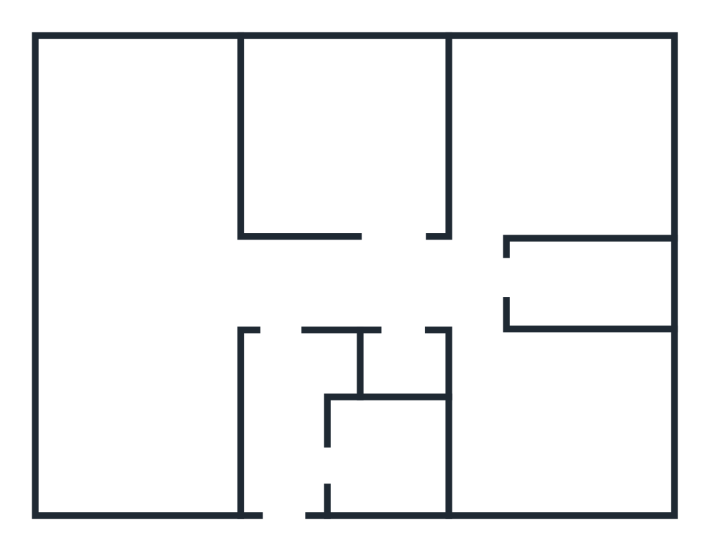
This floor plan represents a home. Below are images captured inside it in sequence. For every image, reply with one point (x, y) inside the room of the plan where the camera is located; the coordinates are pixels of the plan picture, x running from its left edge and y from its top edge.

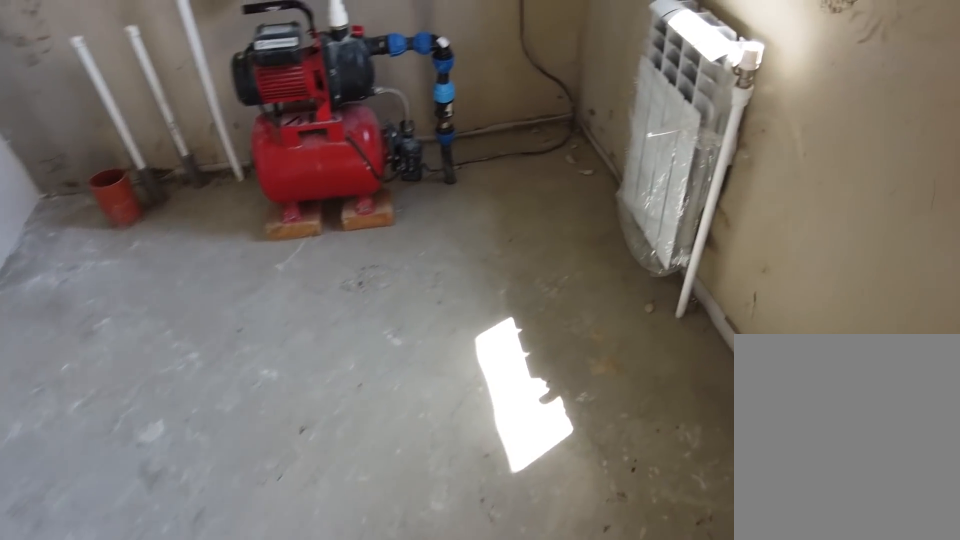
(362, 487)
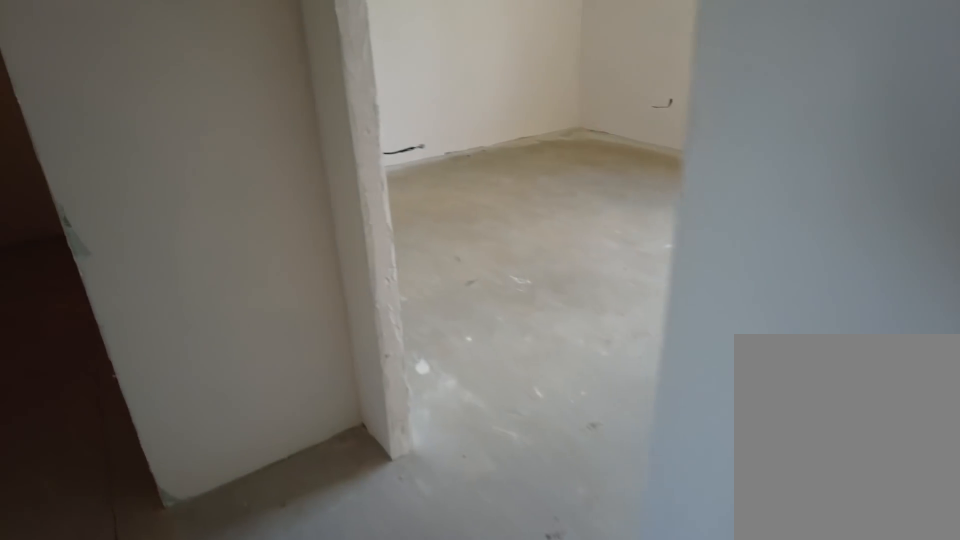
(413, 300)
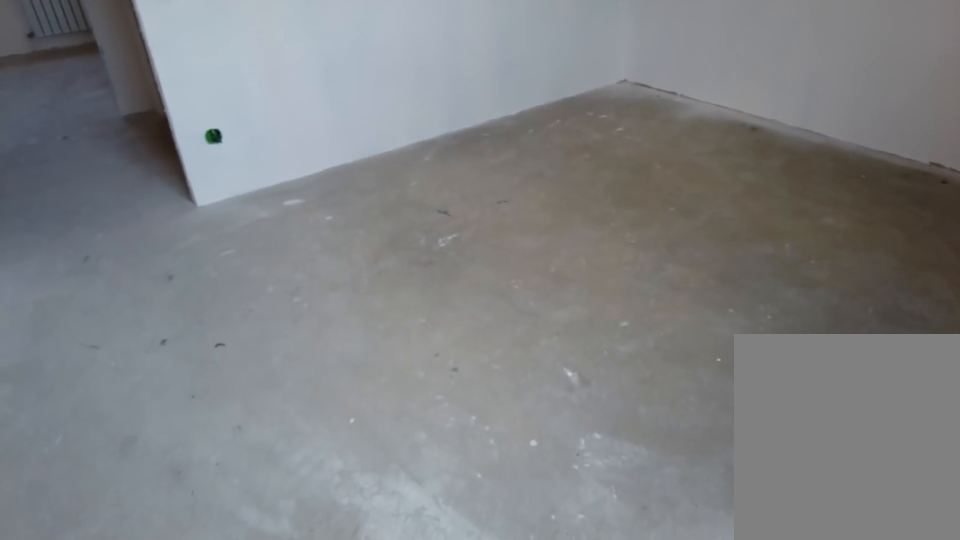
(513, 444)
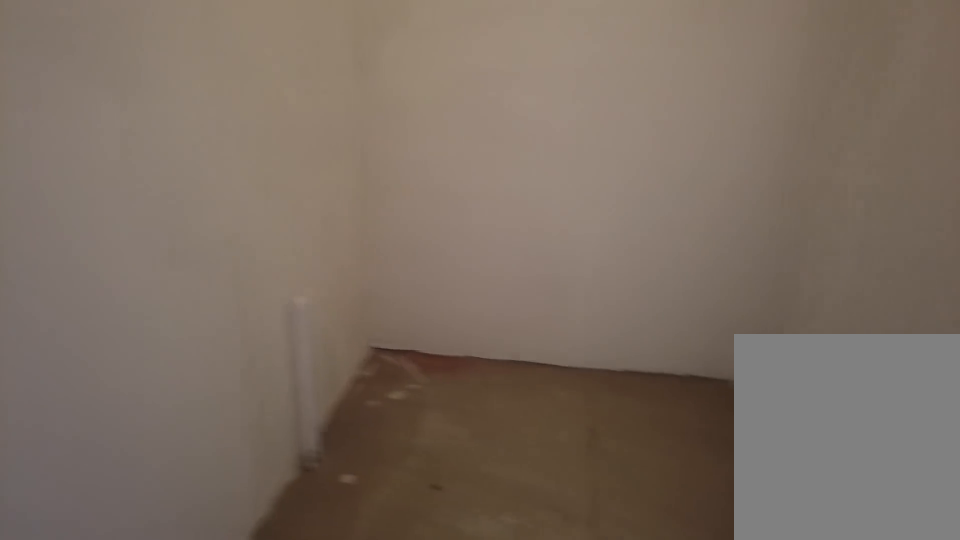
(477, 290)
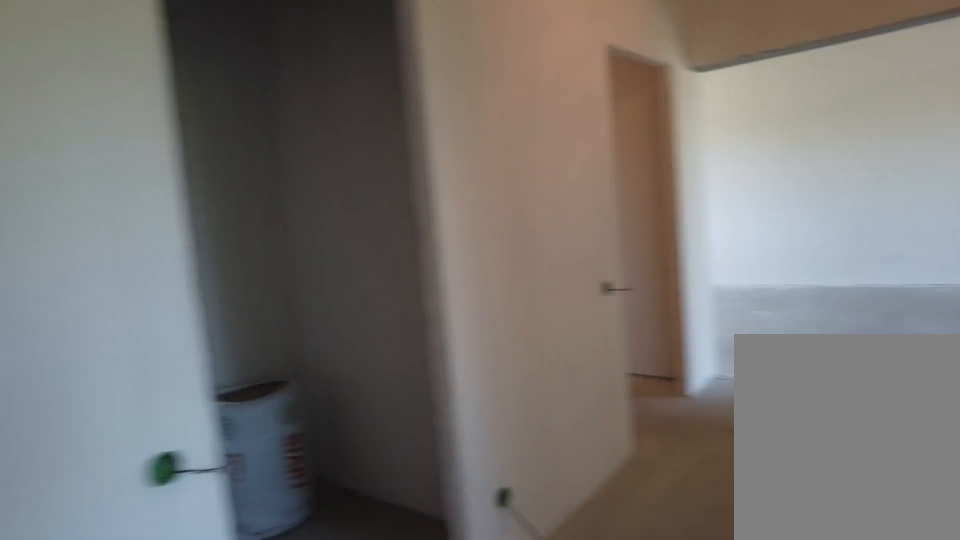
(468, 280)
